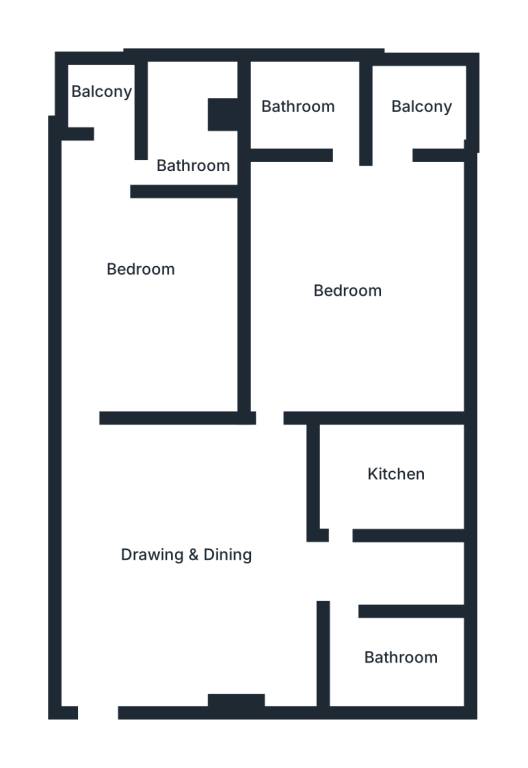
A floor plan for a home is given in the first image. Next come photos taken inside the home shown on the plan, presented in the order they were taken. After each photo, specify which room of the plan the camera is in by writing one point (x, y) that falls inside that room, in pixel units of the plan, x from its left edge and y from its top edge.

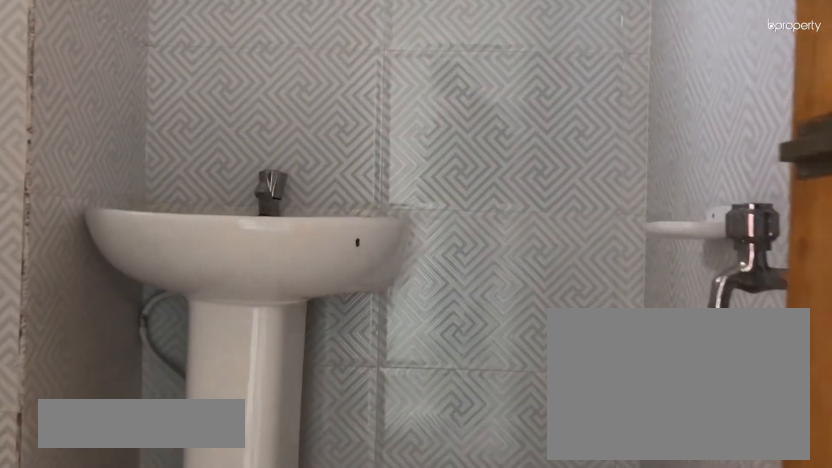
(188, 121)
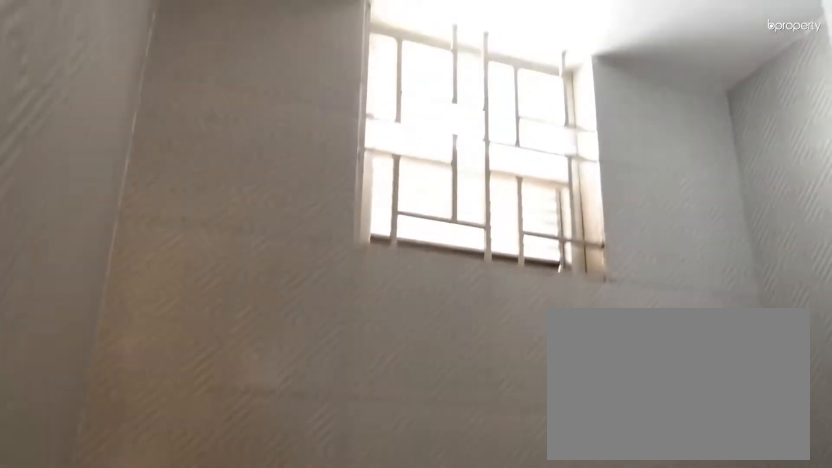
(188, 121)
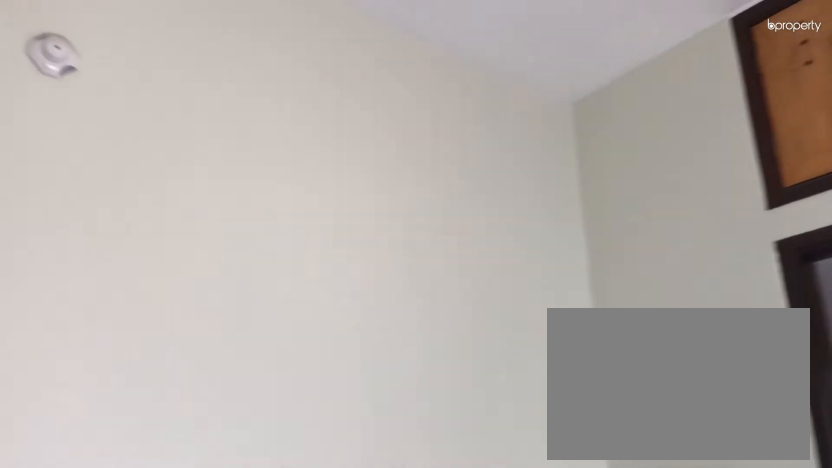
(364, 253)
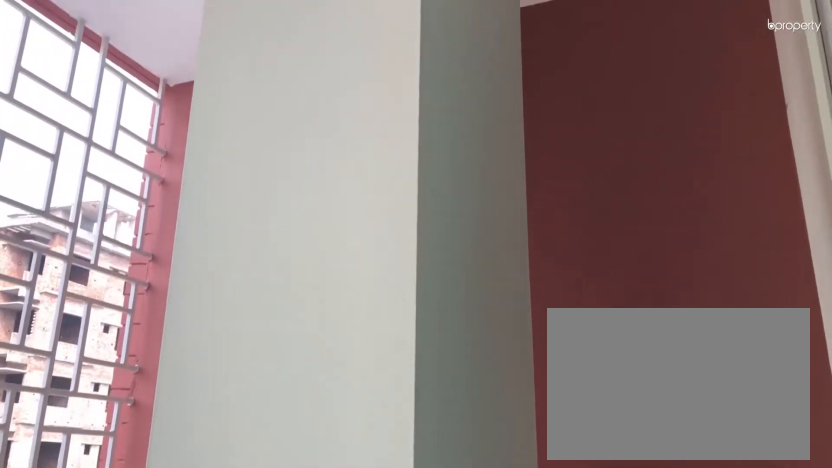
(422, 106)
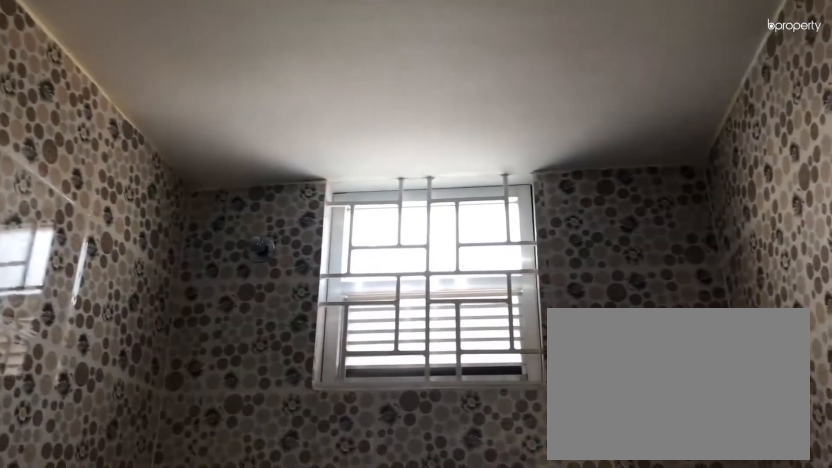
(308, 102)
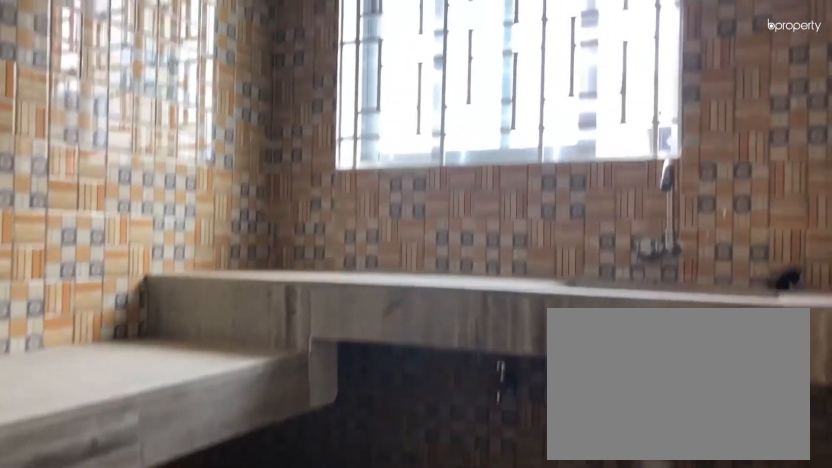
(369, 480)
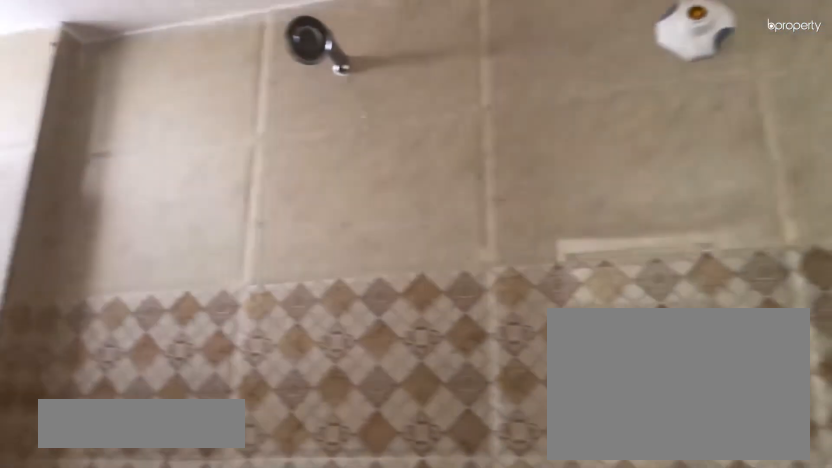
(395, 663)
